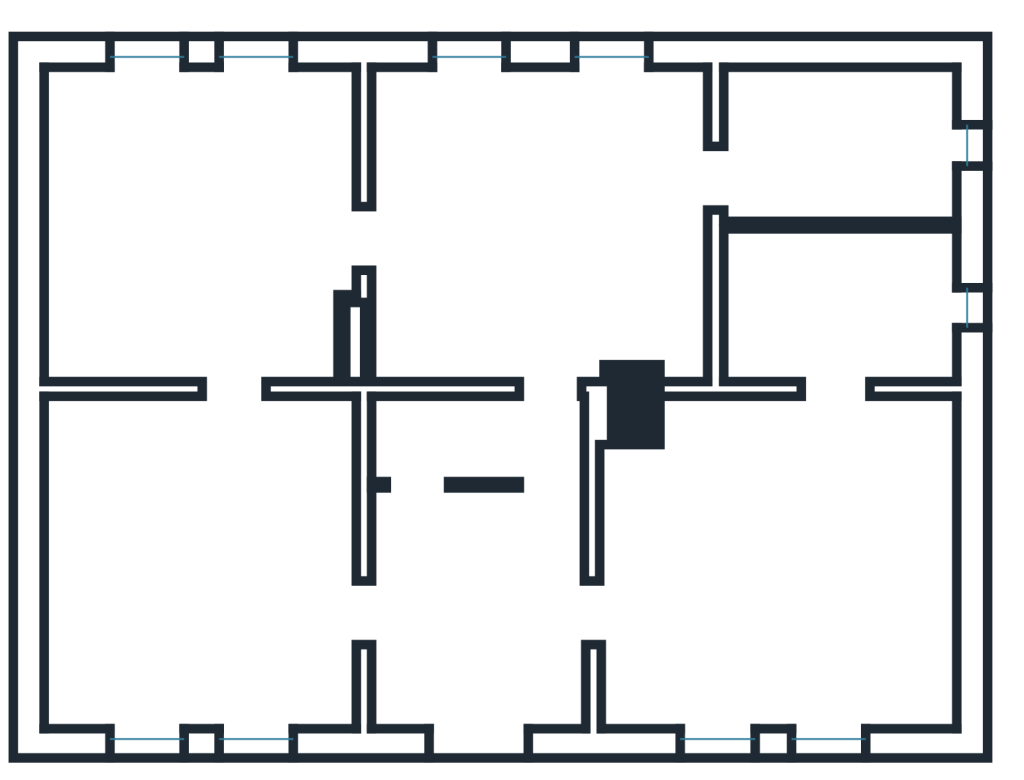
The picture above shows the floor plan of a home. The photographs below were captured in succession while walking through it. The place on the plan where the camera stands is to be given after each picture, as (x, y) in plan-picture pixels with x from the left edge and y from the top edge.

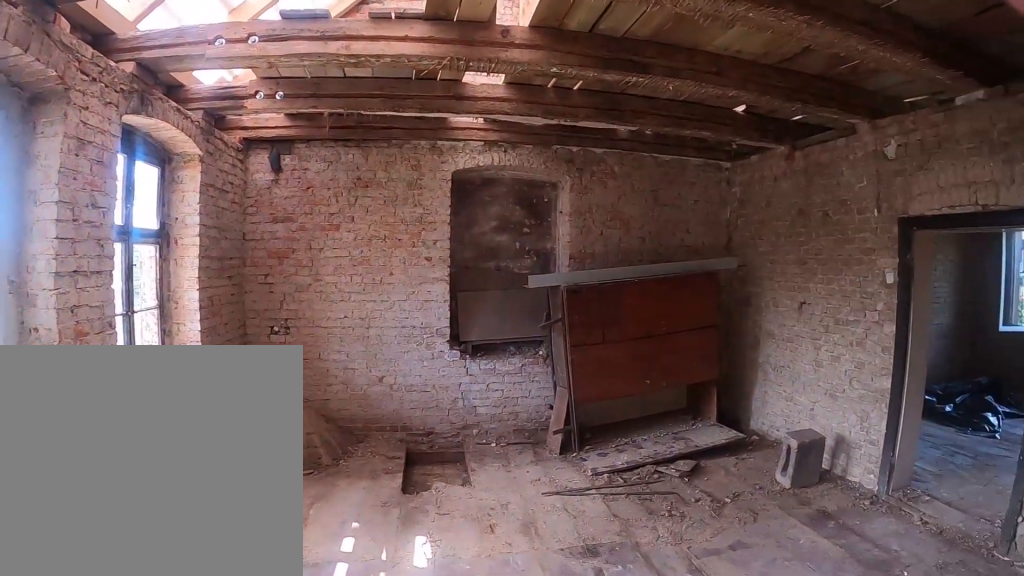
(300, 637)
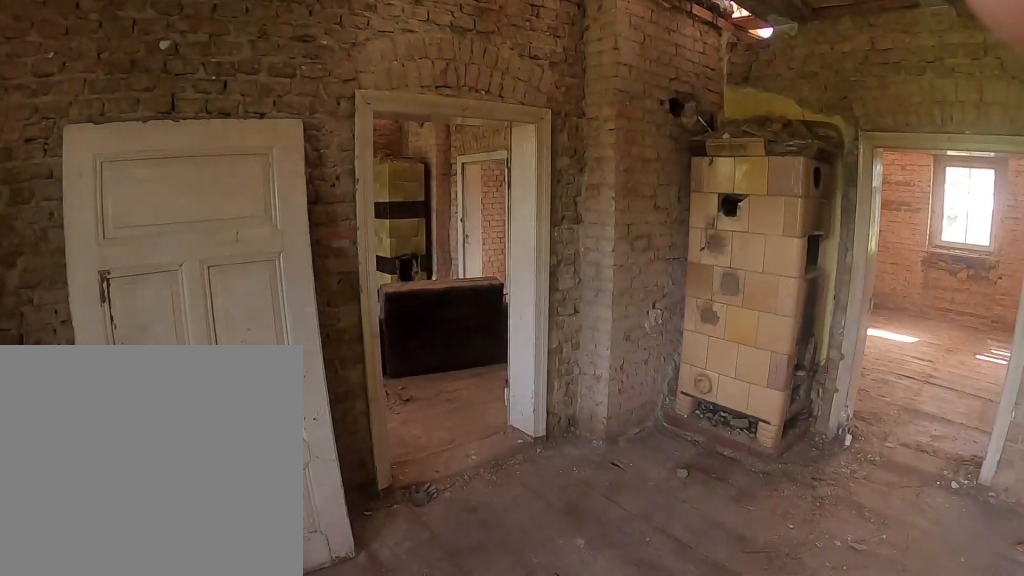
(264, 201)
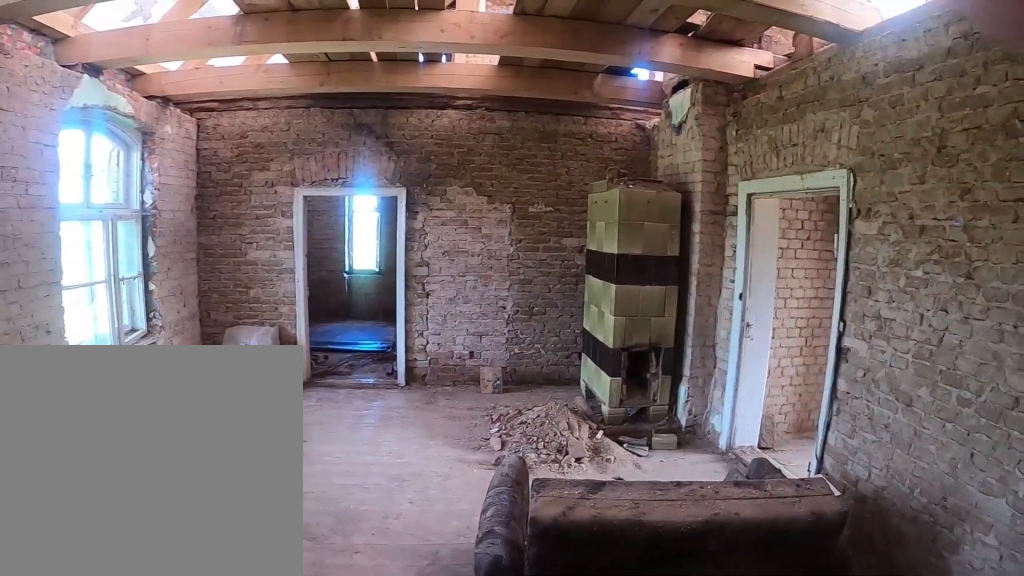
(355, 239)
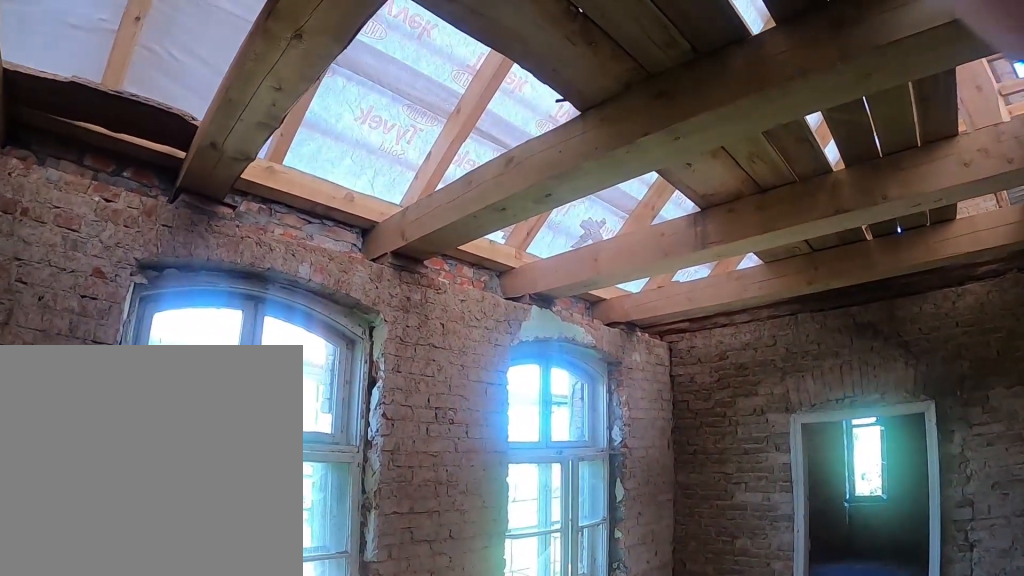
(448, 221)
